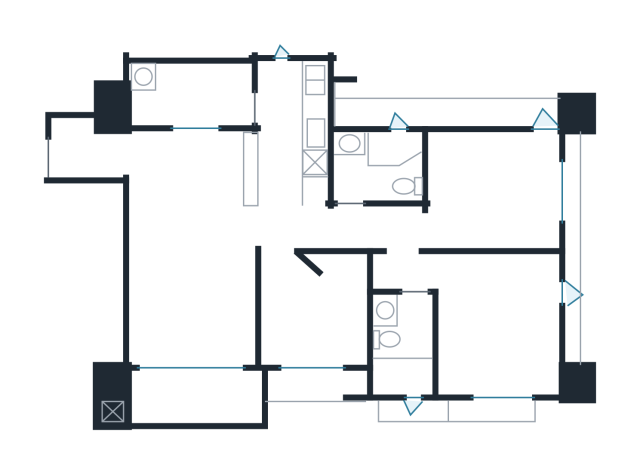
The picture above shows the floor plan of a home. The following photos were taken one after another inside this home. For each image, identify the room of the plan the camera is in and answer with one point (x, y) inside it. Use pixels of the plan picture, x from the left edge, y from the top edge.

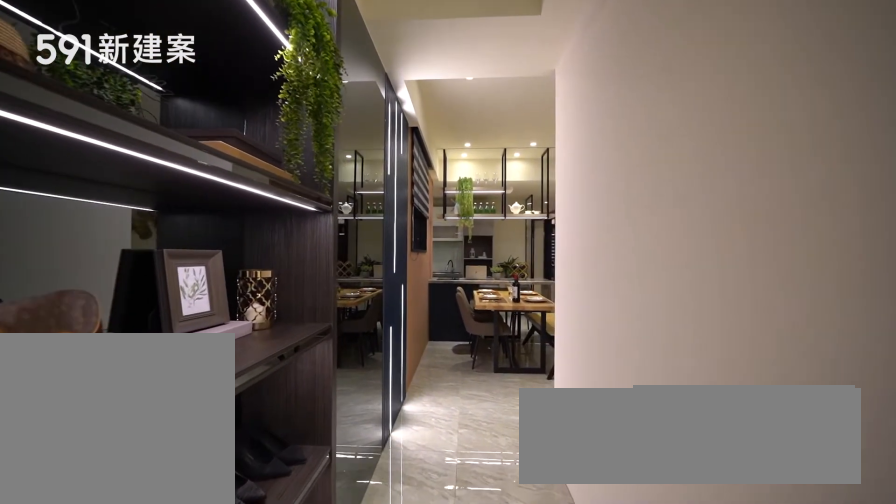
(89, 145)
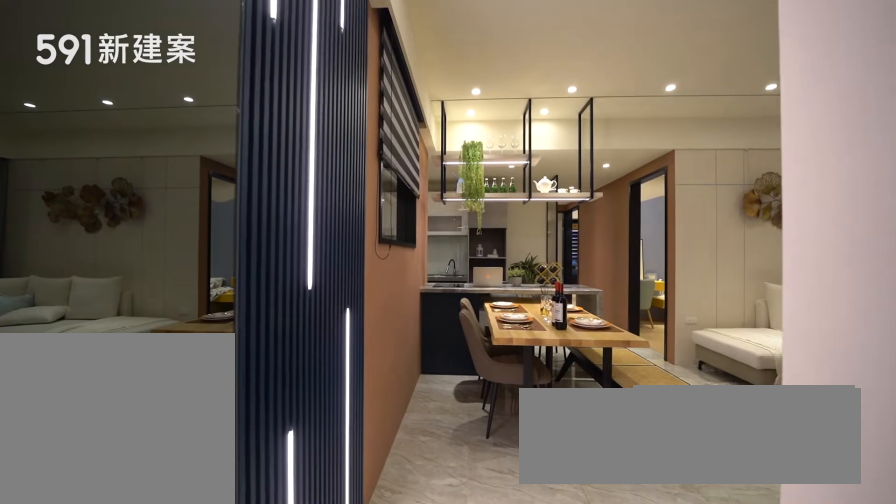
(89, 145)
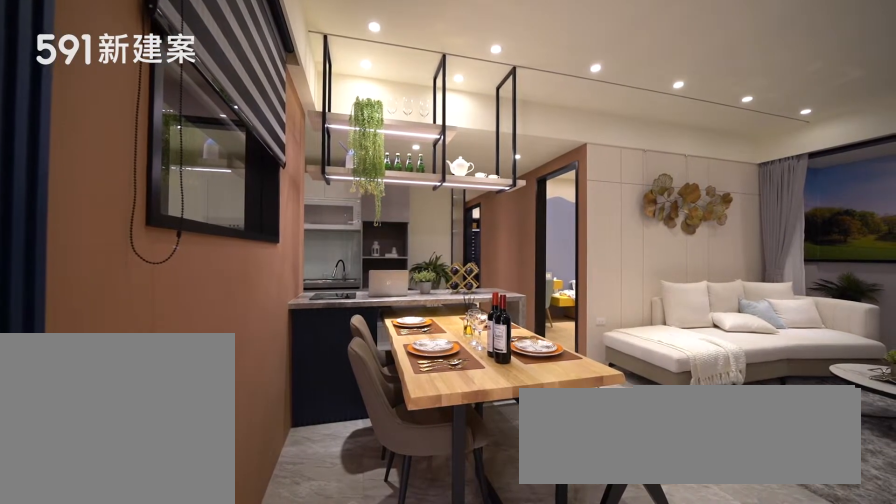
(197, 173)
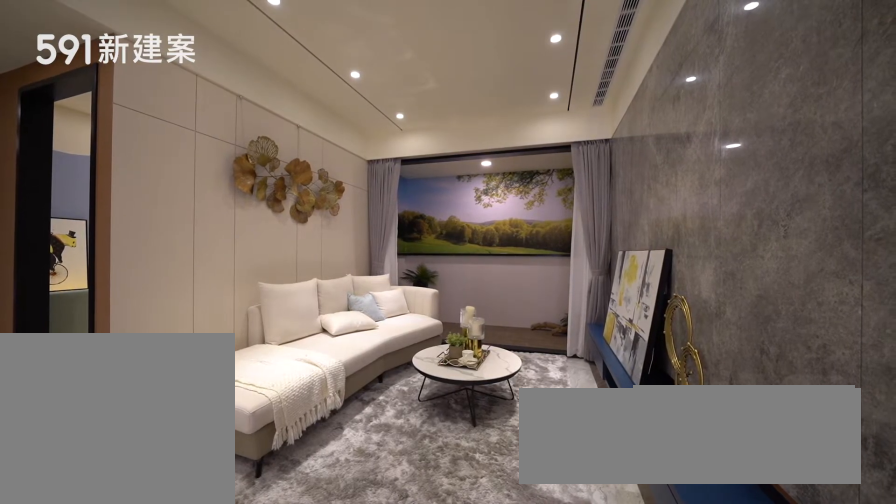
(194, 296)
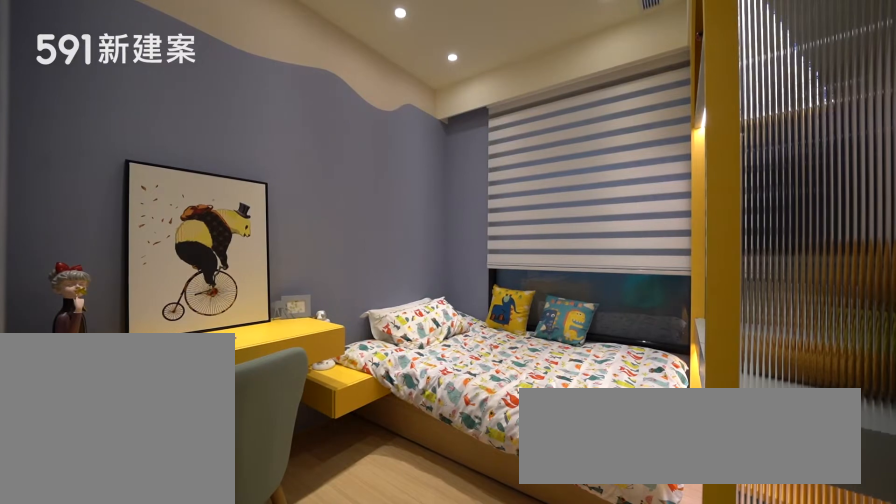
(318, 310)
